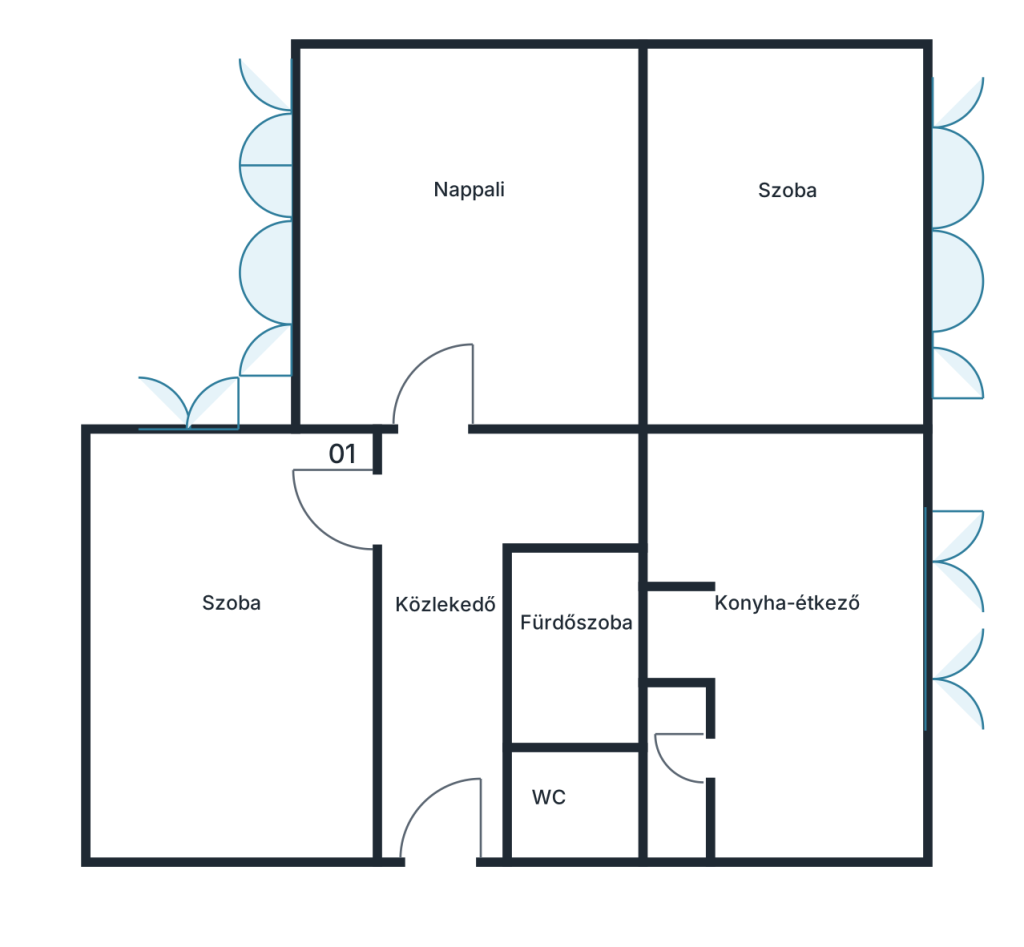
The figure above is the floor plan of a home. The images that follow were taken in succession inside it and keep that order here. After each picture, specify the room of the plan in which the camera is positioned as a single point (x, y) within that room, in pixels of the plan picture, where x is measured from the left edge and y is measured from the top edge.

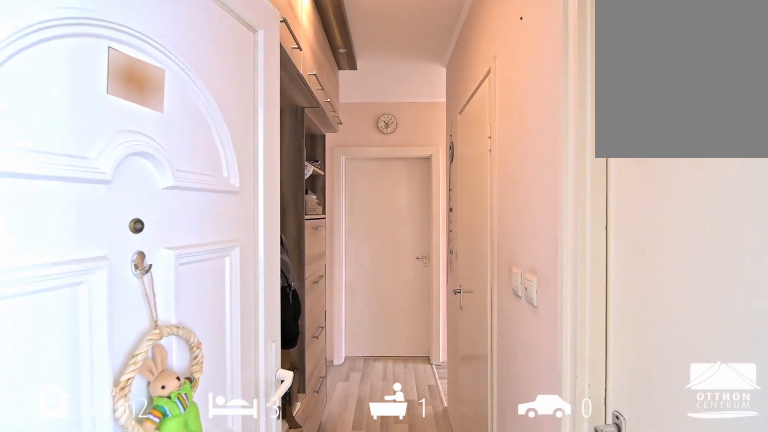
(449, 811)
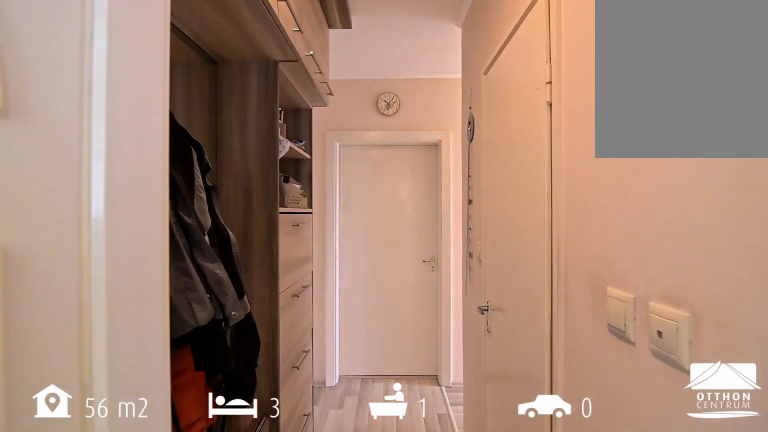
(448, 811)
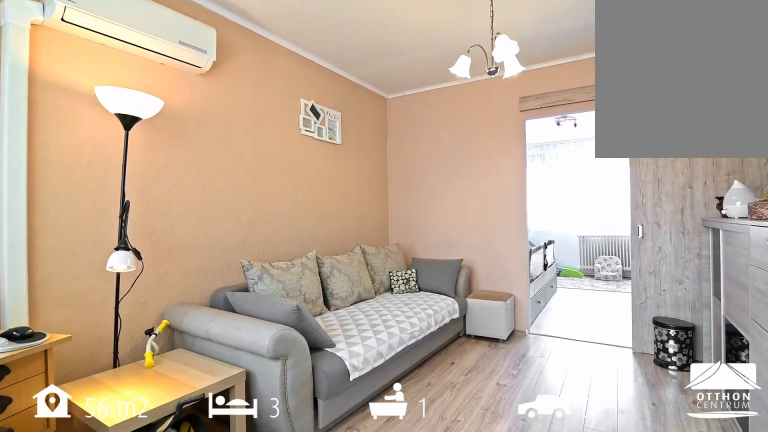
(472, 268)
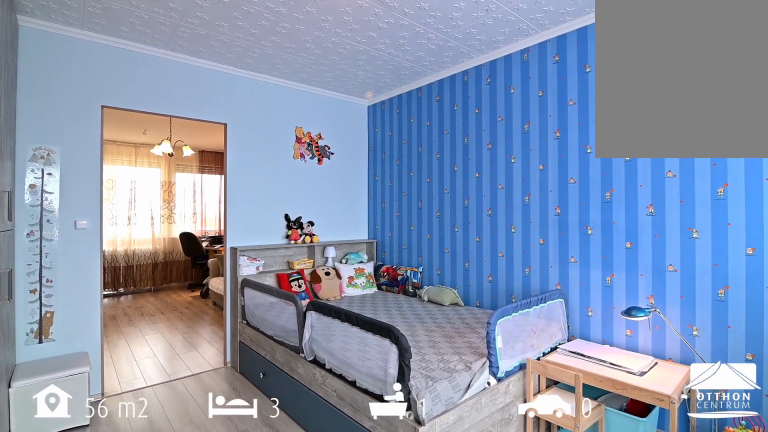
(802, 268)
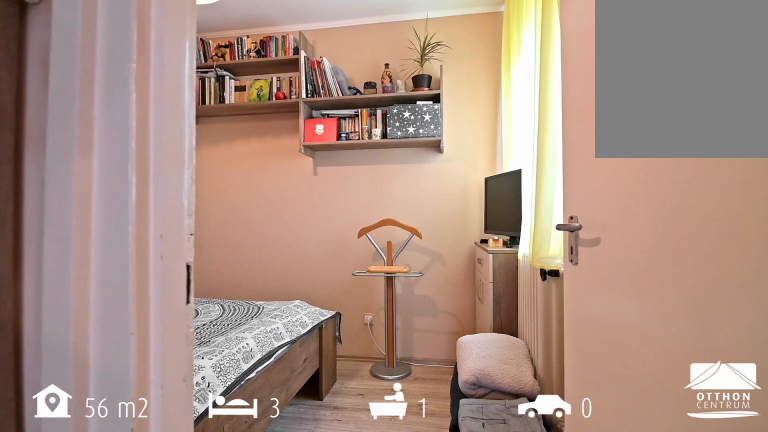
(236, 693)
